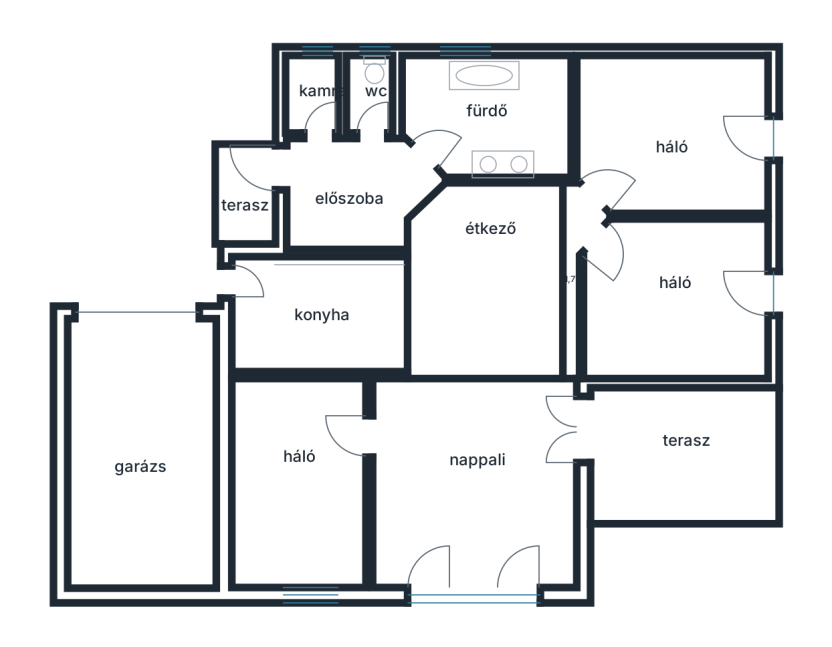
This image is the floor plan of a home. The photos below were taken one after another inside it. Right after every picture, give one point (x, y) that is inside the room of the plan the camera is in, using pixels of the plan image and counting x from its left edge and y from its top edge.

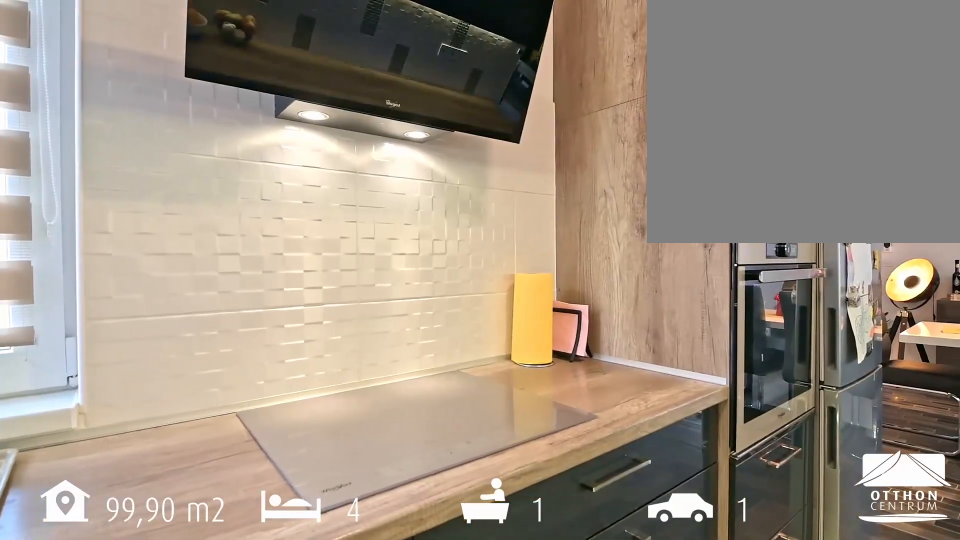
(319, 317)
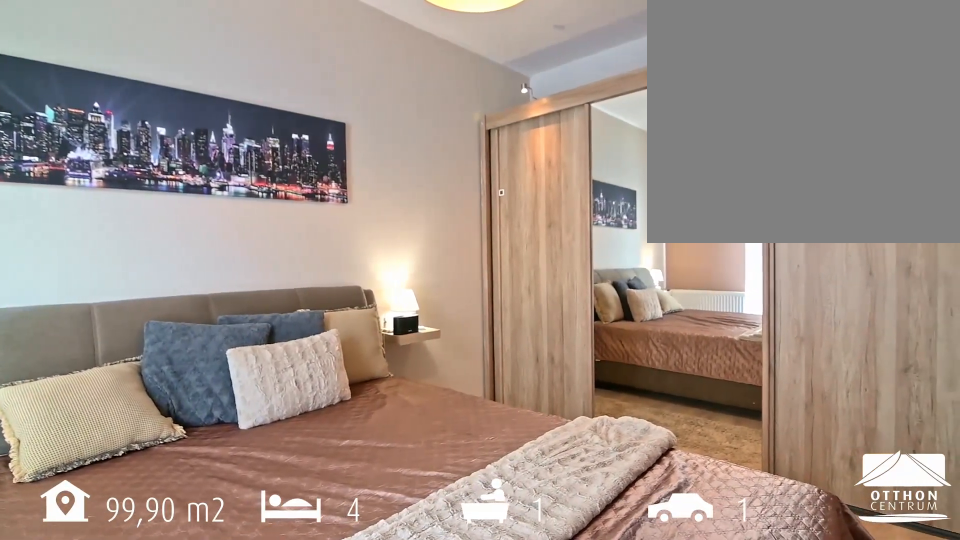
(299, 453)
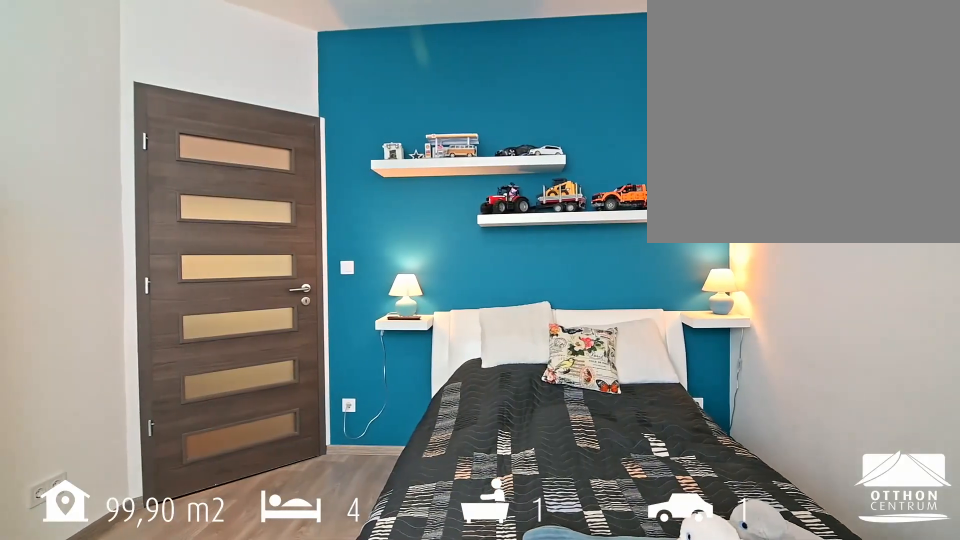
(679, 141)
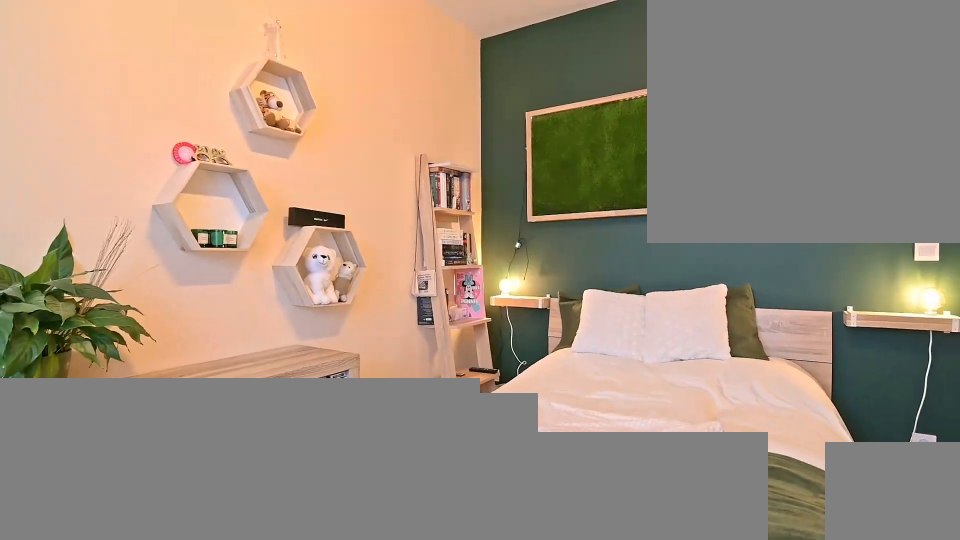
(679, 281)
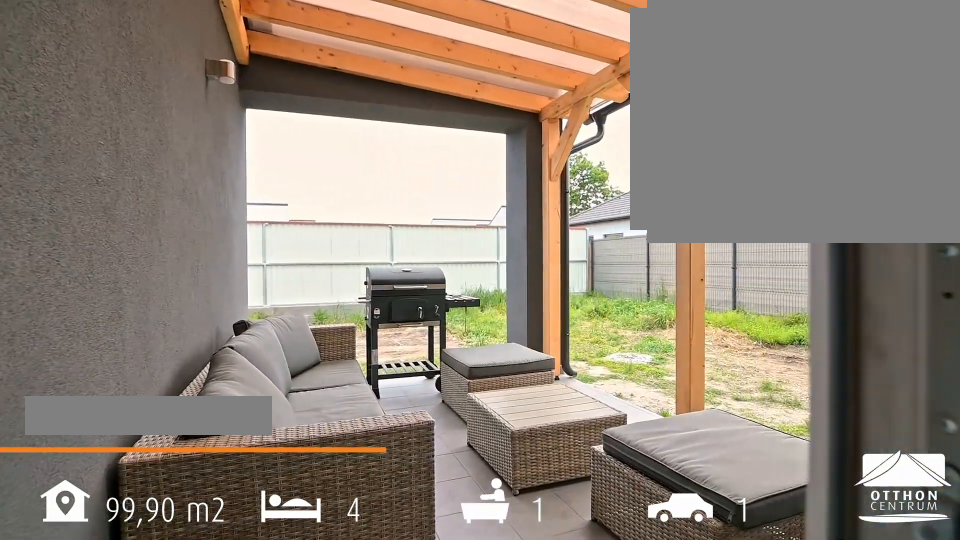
(683, 449)
